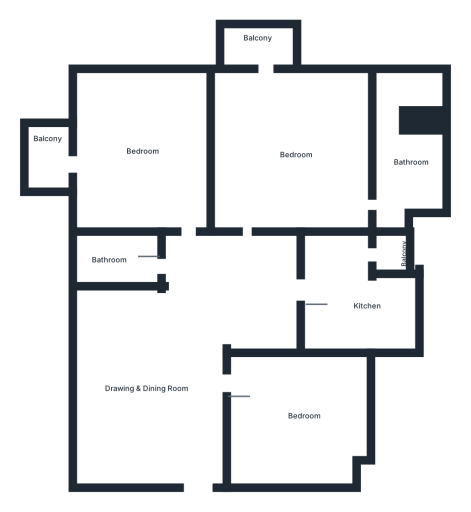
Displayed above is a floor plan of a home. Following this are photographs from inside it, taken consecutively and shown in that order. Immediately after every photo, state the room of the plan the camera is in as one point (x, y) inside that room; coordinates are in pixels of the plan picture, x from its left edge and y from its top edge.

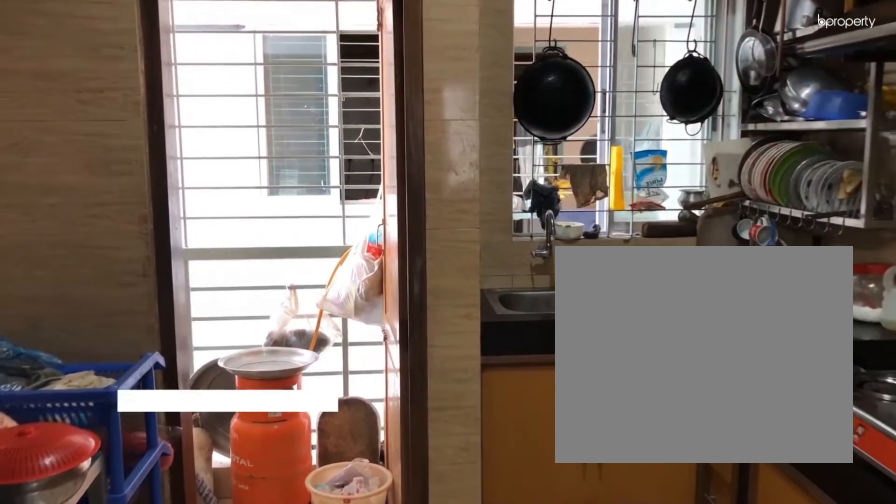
(337, 292)
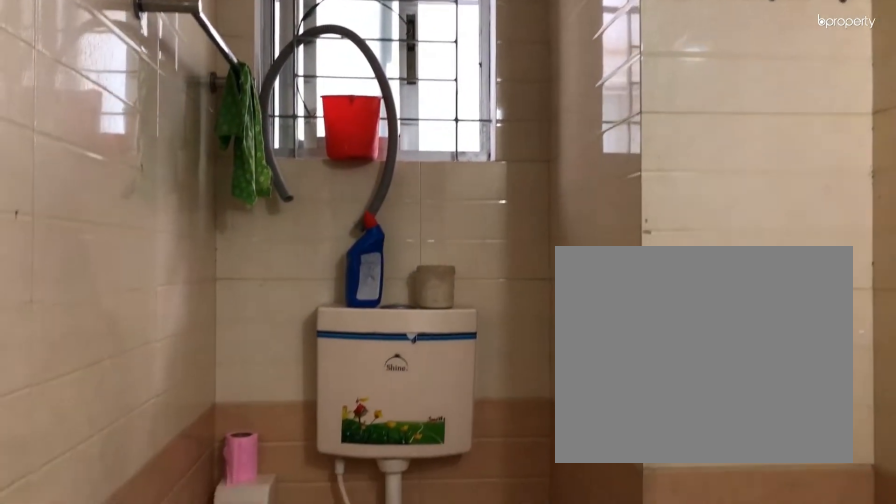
(119, 259)
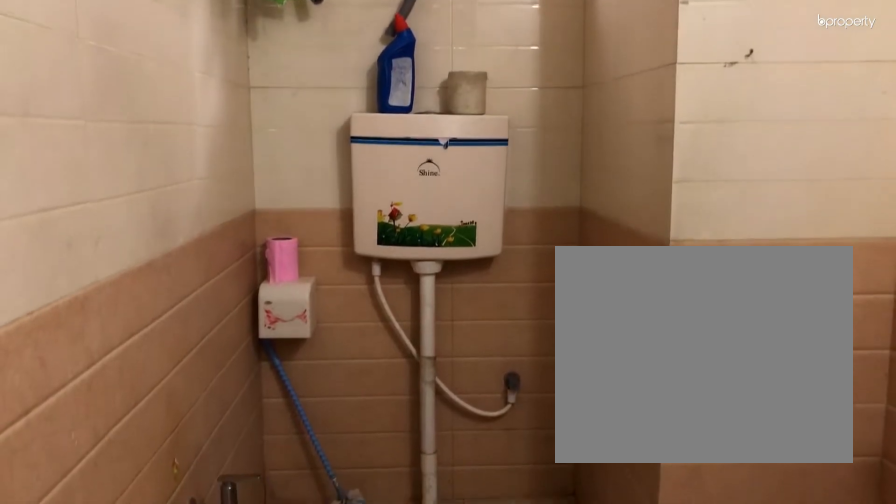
(119, 259)
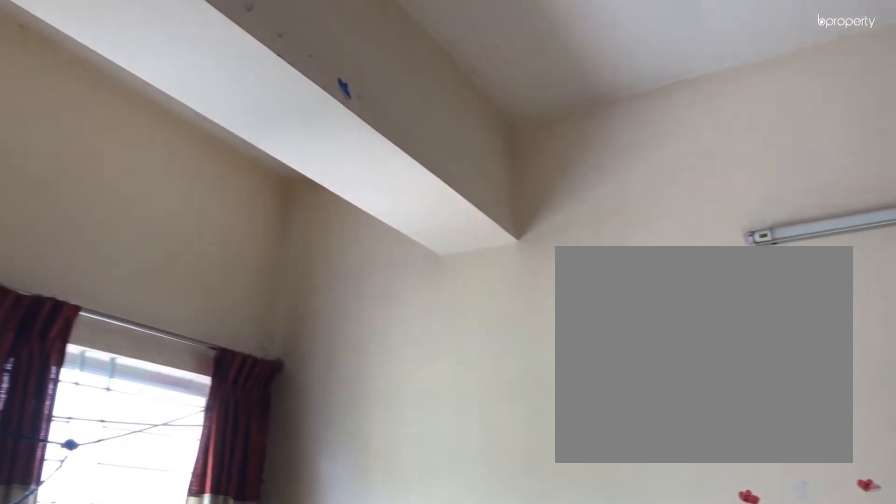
(149, 149)
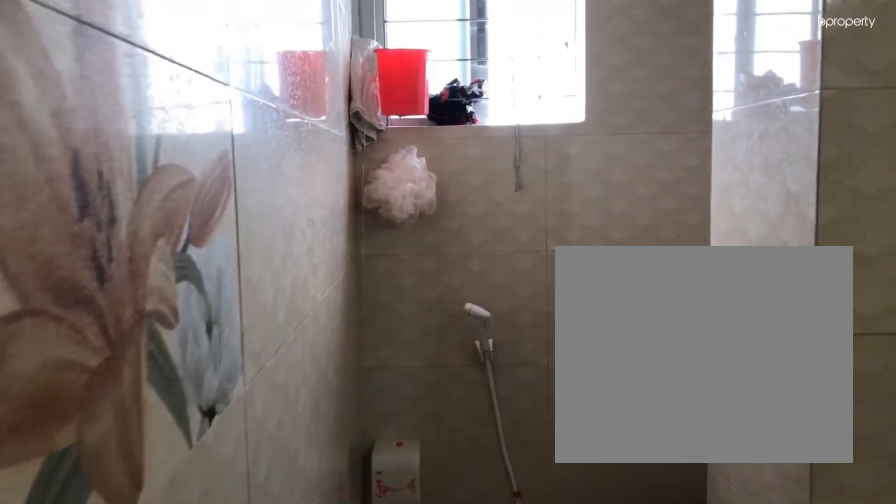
(398, 162)
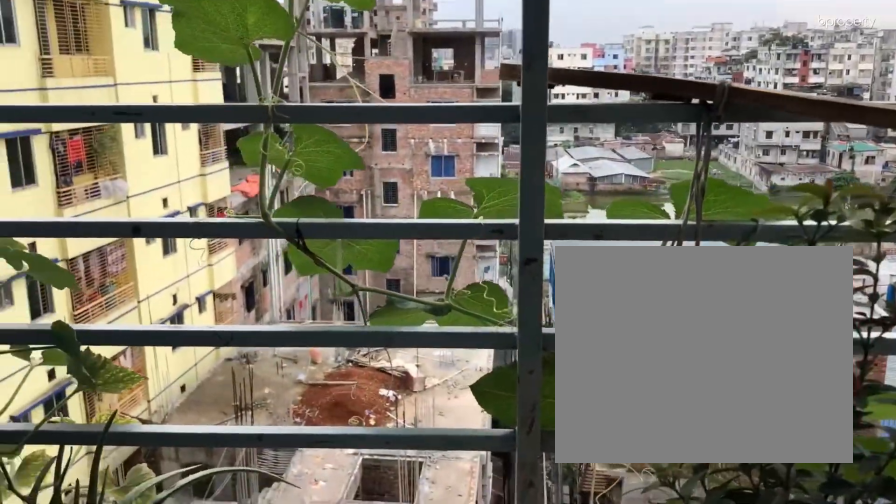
(257, 48)
